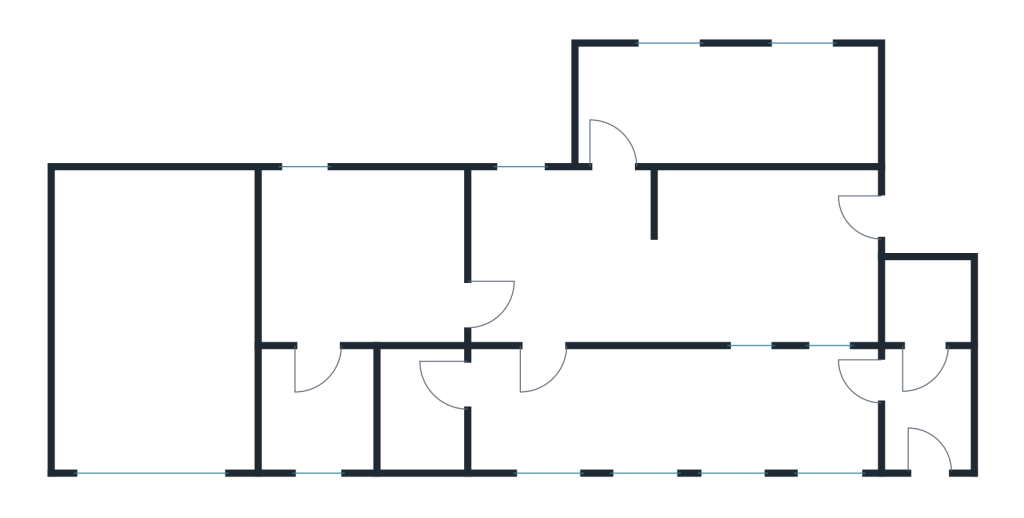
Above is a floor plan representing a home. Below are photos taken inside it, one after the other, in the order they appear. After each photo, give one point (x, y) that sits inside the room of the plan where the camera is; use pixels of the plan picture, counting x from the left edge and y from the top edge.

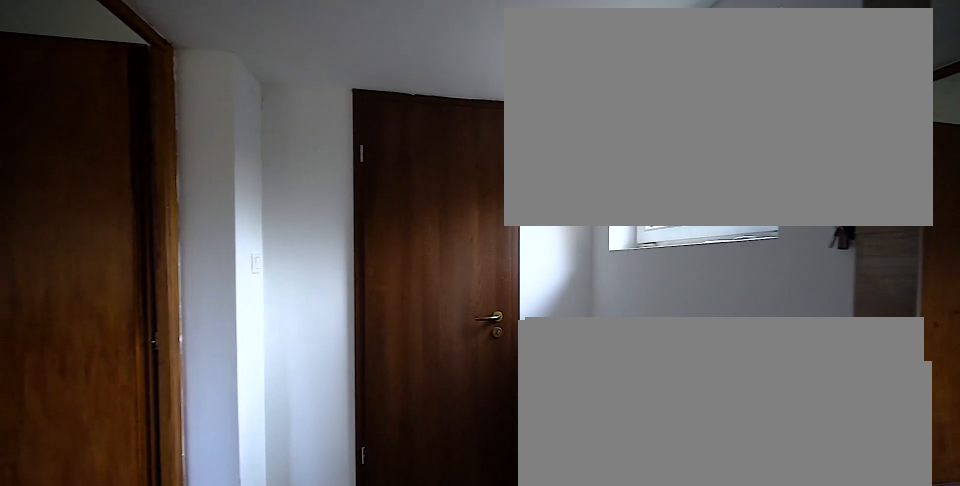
(927, 414)
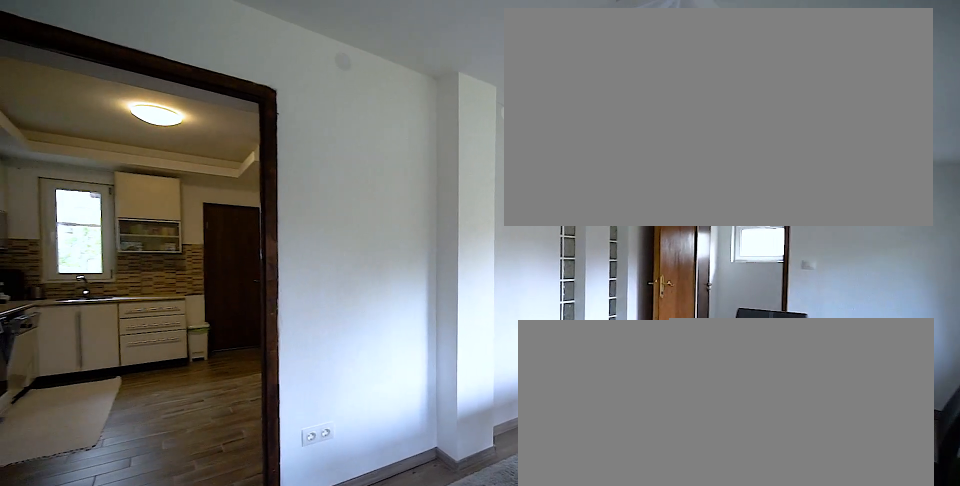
(666, 414)
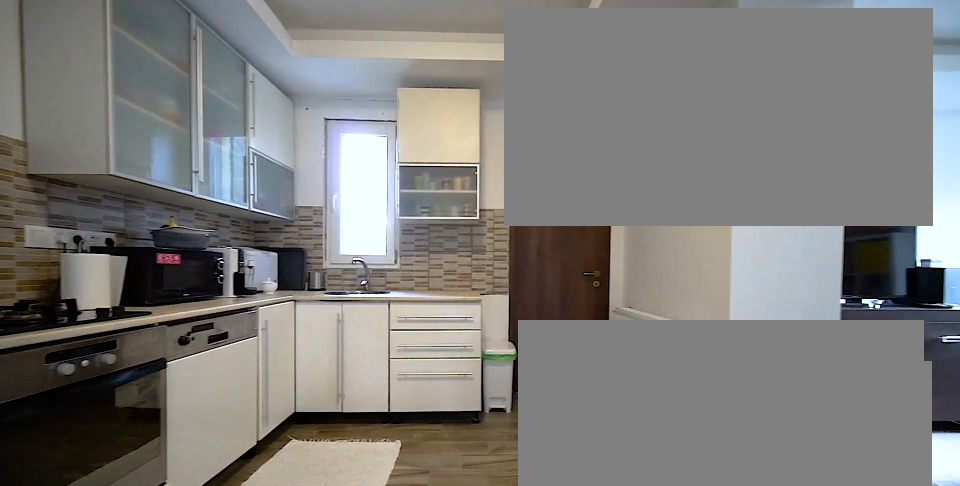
(666, 284)
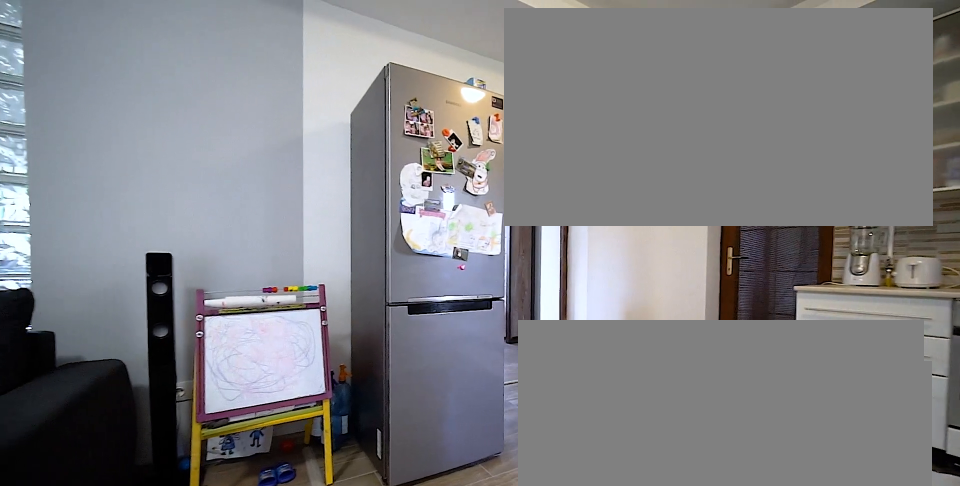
(666, 284)
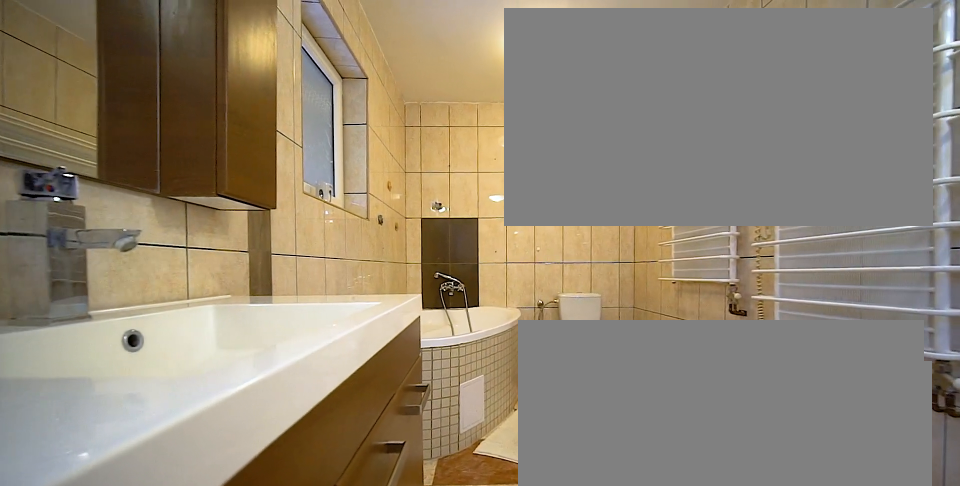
(730, 106)
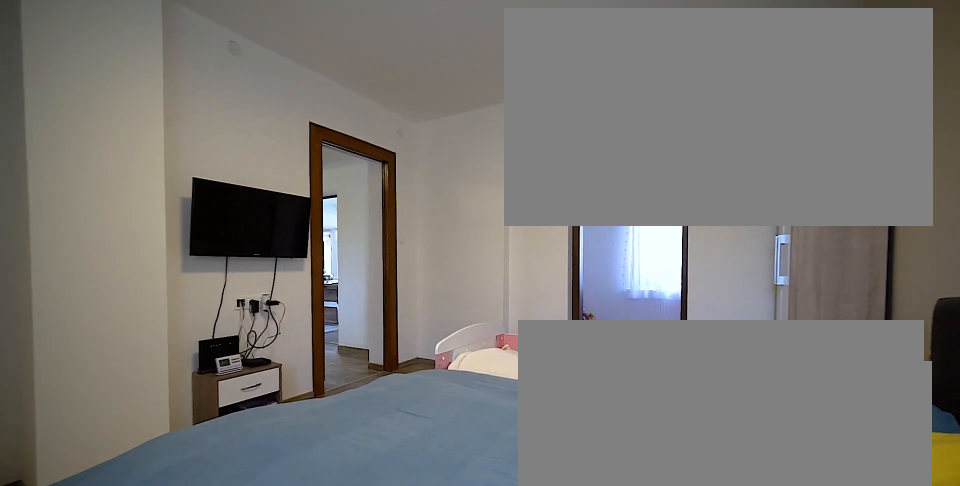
(367, 262)
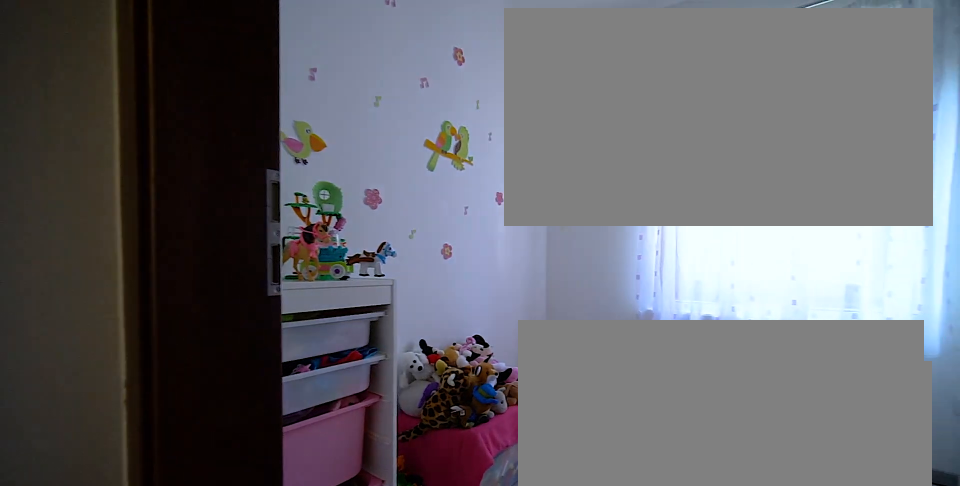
(318, 412)
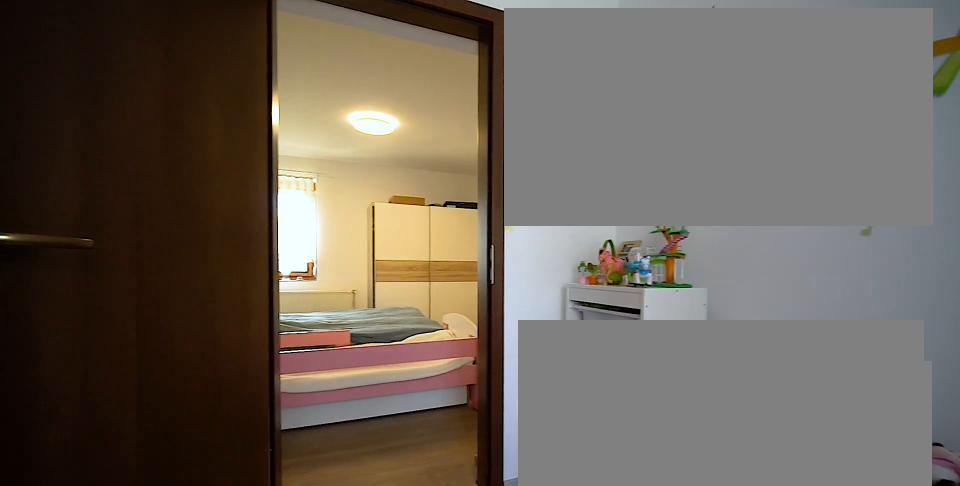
(318, 412)
